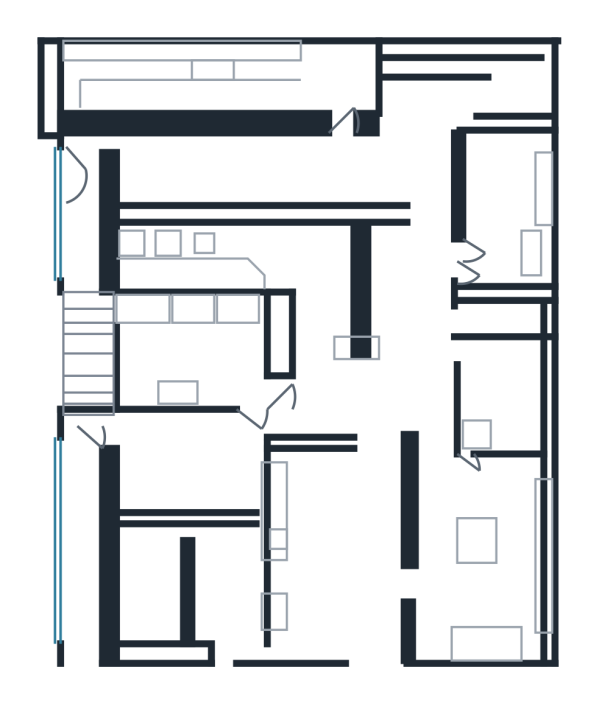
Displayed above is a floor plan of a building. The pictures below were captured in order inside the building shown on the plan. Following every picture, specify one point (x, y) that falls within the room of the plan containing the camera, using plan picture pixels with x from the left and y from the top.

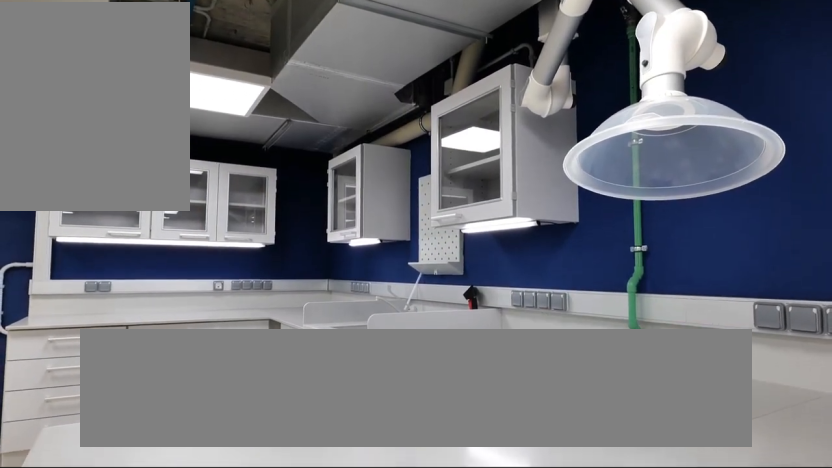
(479, 560)
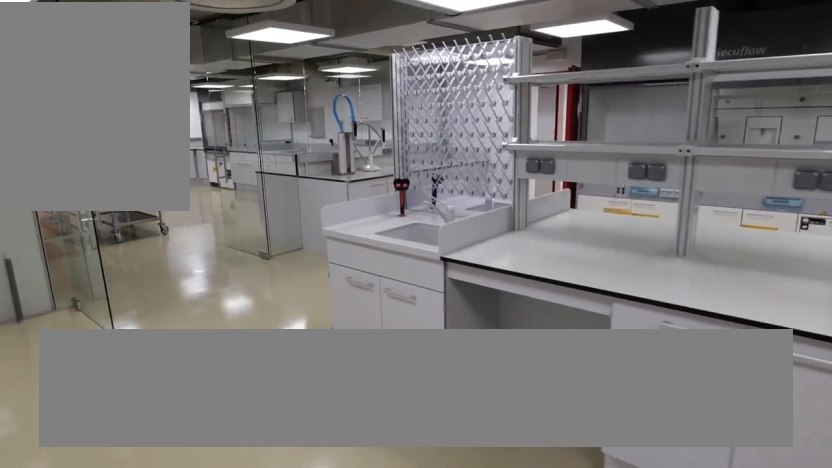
(361, 335)
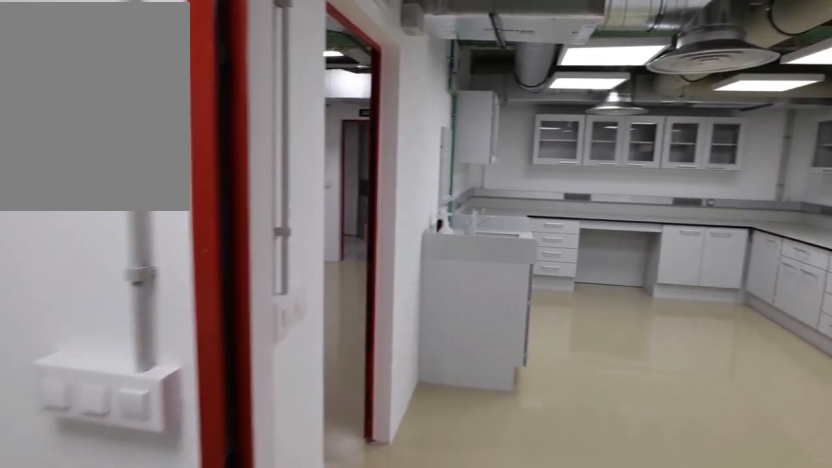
(186, 352)
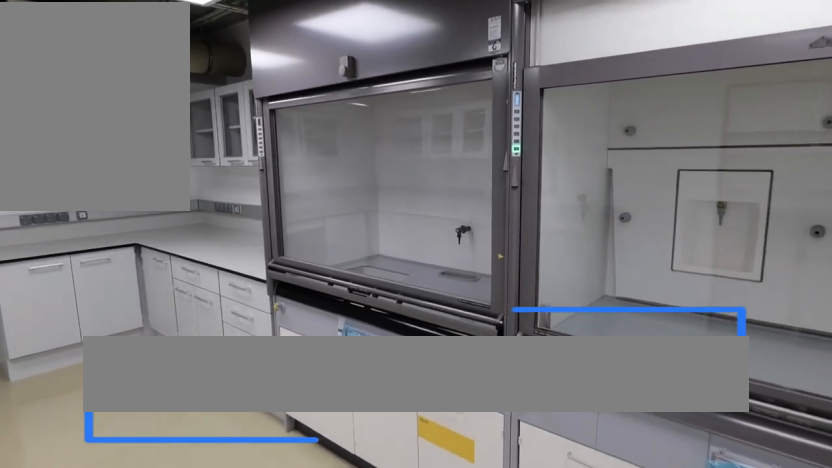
(186, 352)
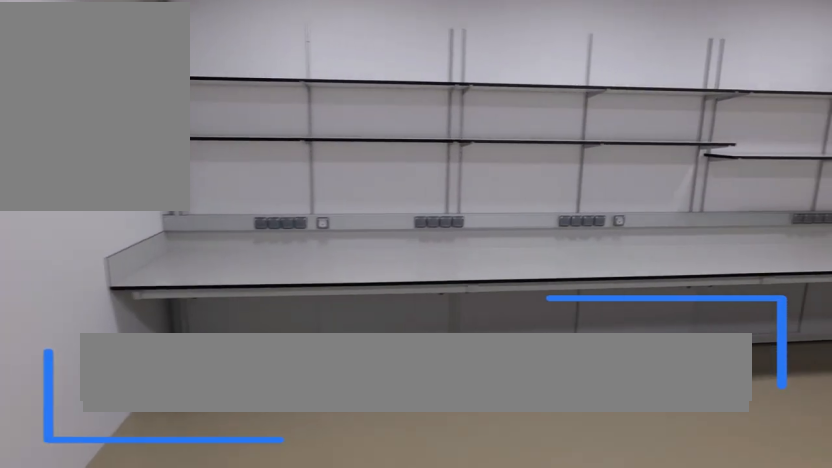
(186, 465)
